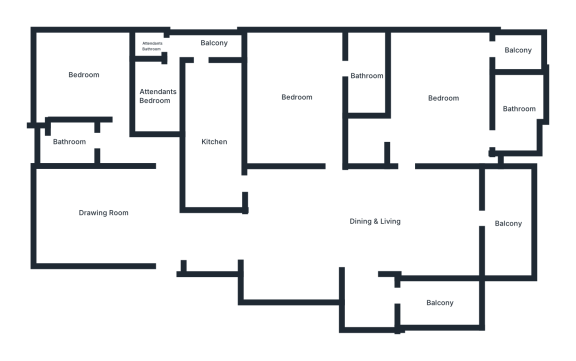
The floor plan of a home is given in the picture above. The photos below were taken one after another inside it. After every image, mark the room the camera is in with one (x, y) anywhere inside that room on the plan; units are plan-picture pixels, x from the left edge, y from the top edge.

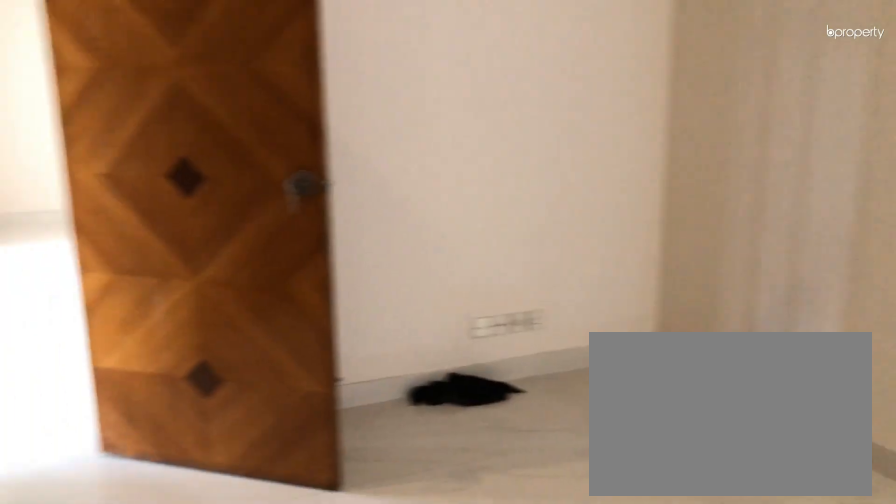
(297, 98)
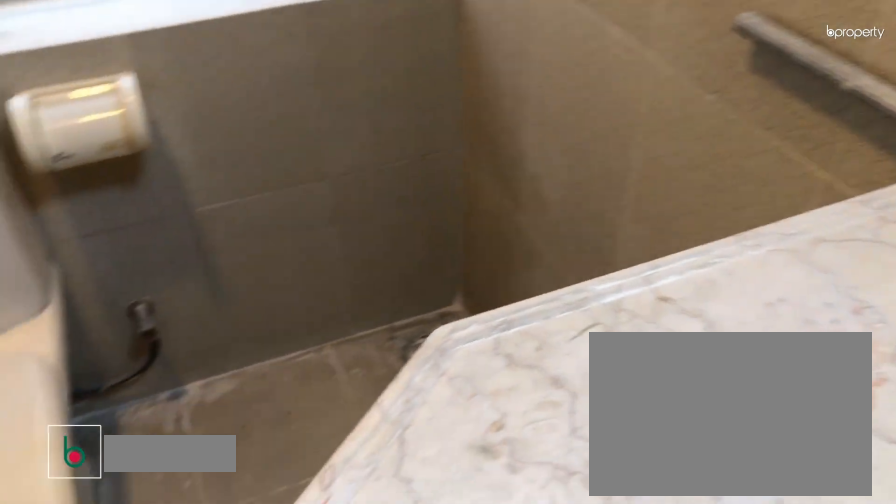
(366, 76)
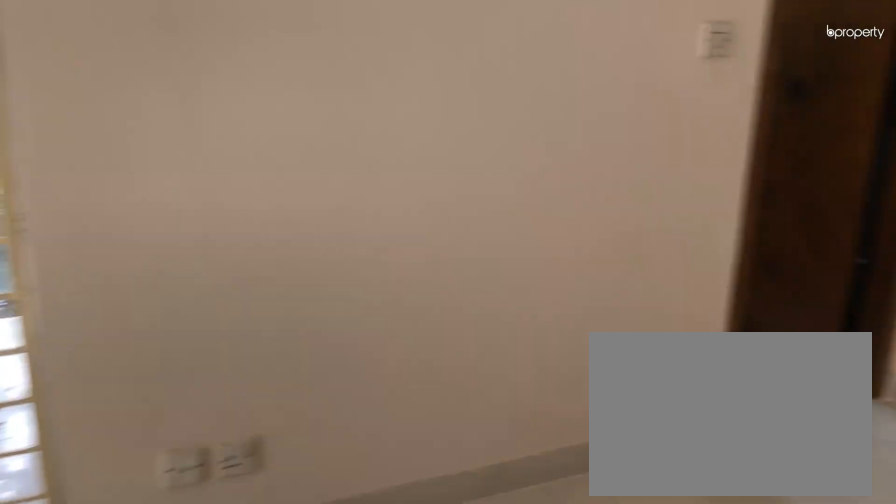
(444, 99)
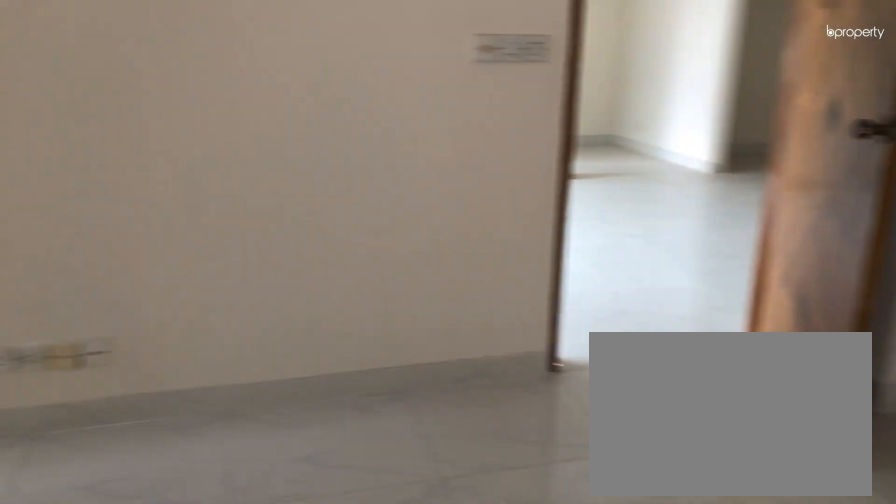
(444, 99)
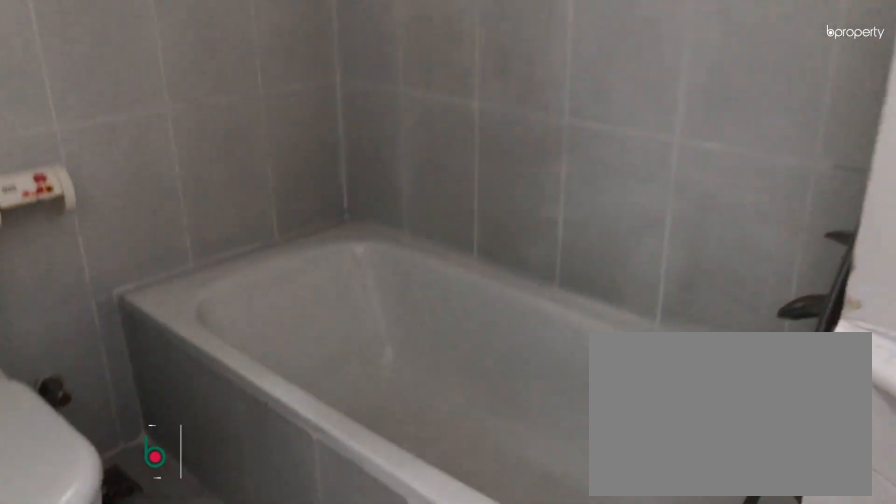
(519, 109)
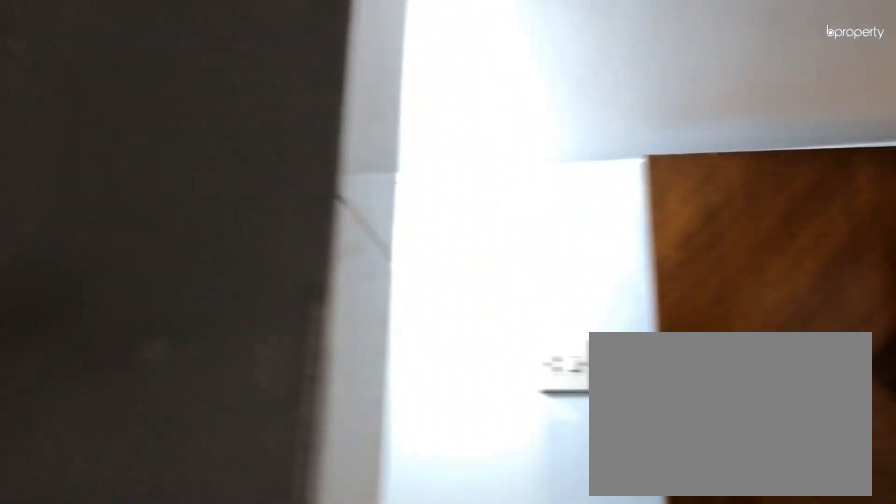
(519, 109)
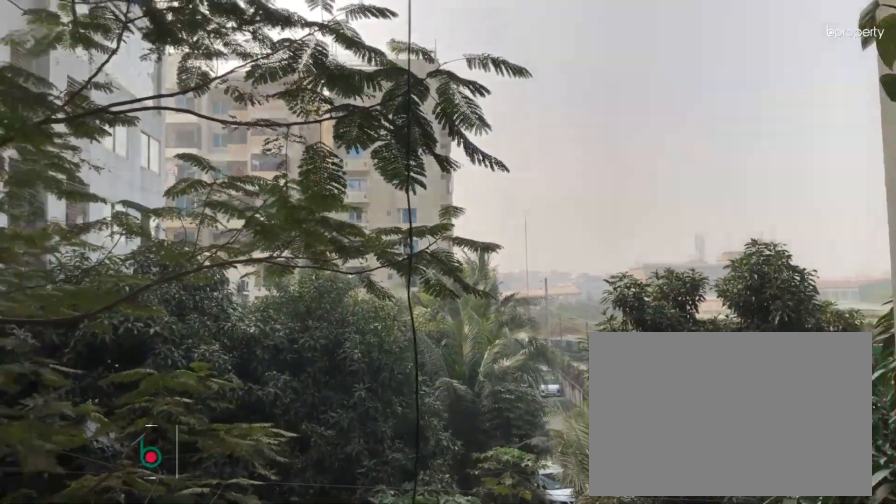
(508, 222)
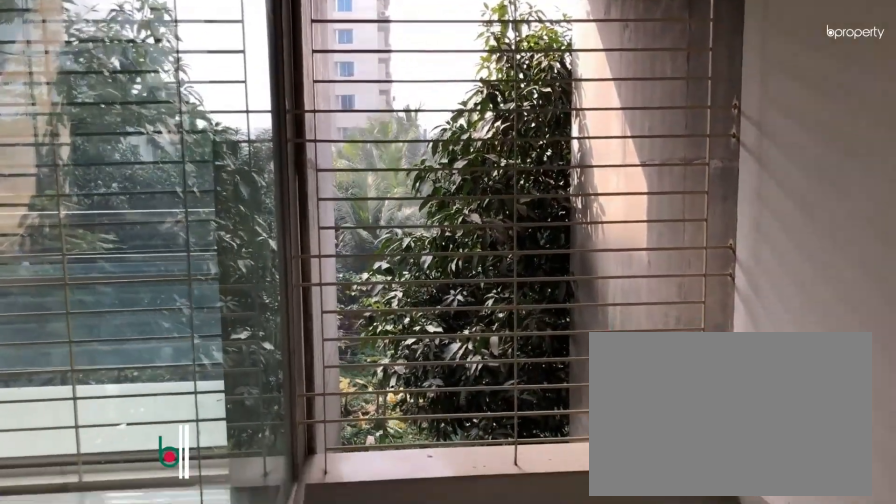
(438, 303)
